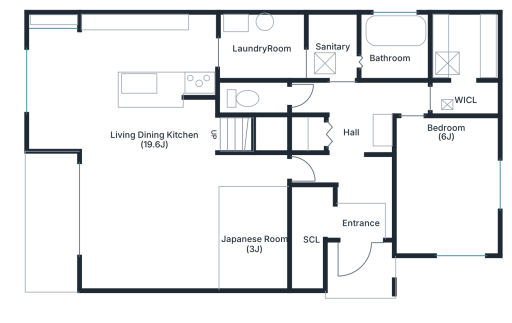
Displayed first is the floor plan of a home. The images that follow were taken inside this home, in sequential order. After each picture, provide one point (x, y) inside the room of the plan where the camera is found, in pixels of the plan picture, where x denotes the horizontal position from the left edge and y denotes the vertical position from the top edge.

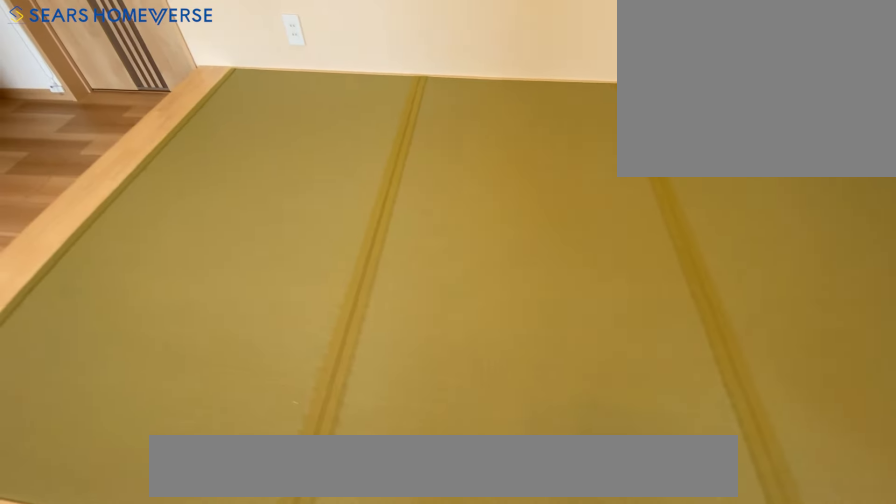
(255, 239)
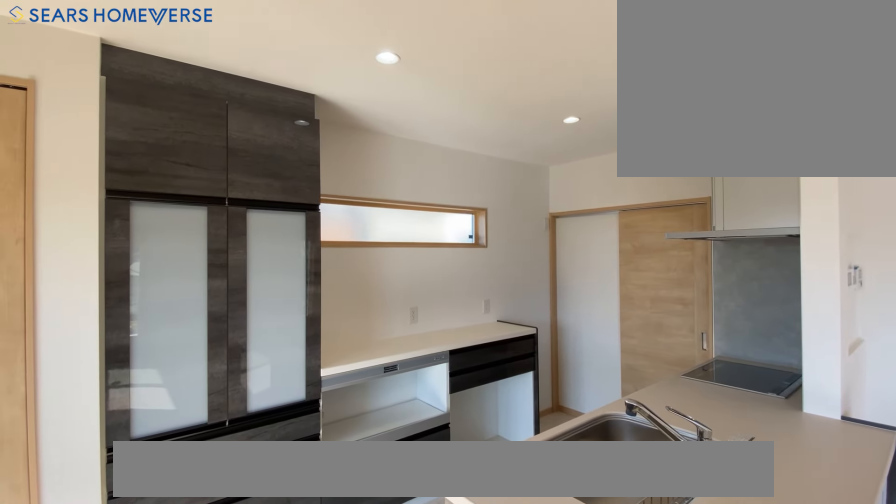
(154, 50)
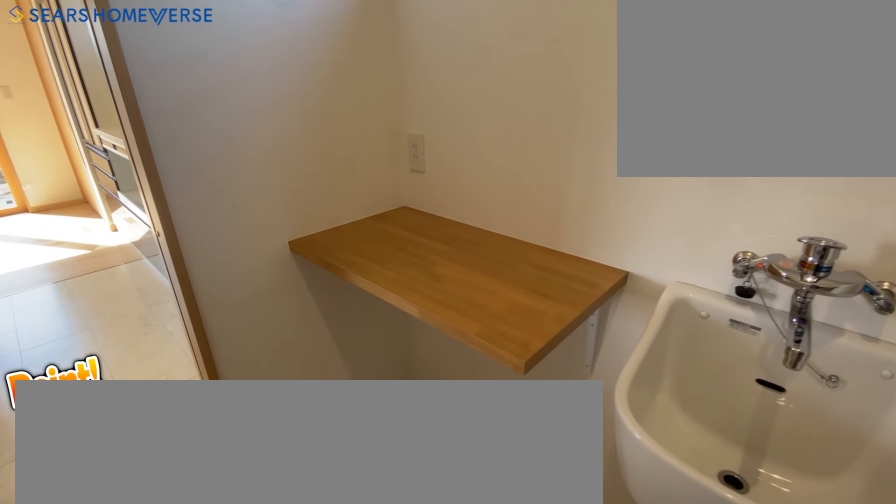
(263, 52)
